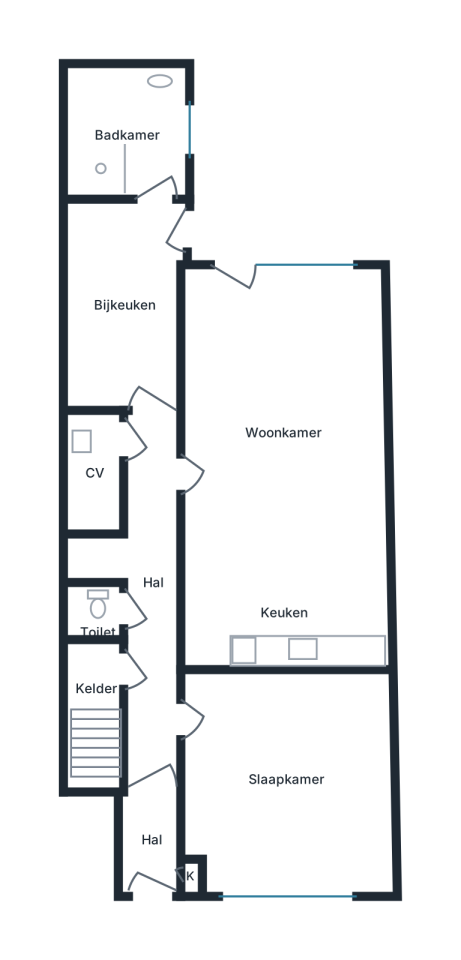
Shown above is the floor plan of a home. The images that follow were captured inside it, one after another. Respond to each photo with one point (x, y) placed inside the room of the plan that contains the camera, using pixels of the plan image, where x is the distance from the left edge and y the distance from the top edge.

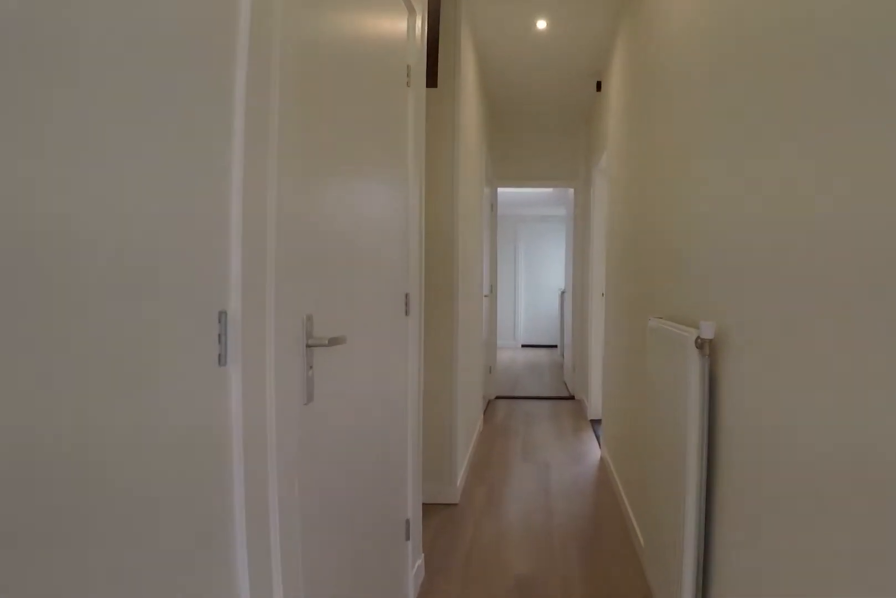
(146, 595)
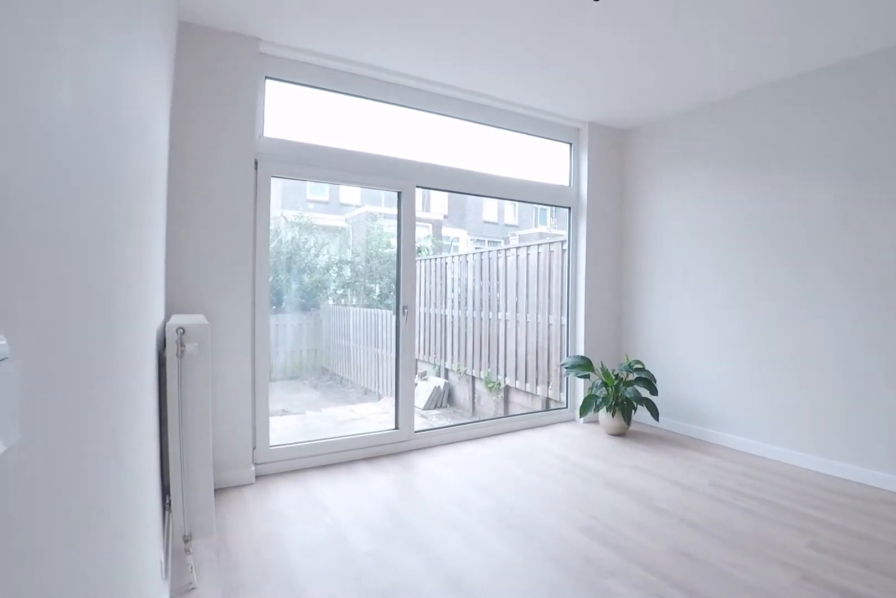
(282, 469)
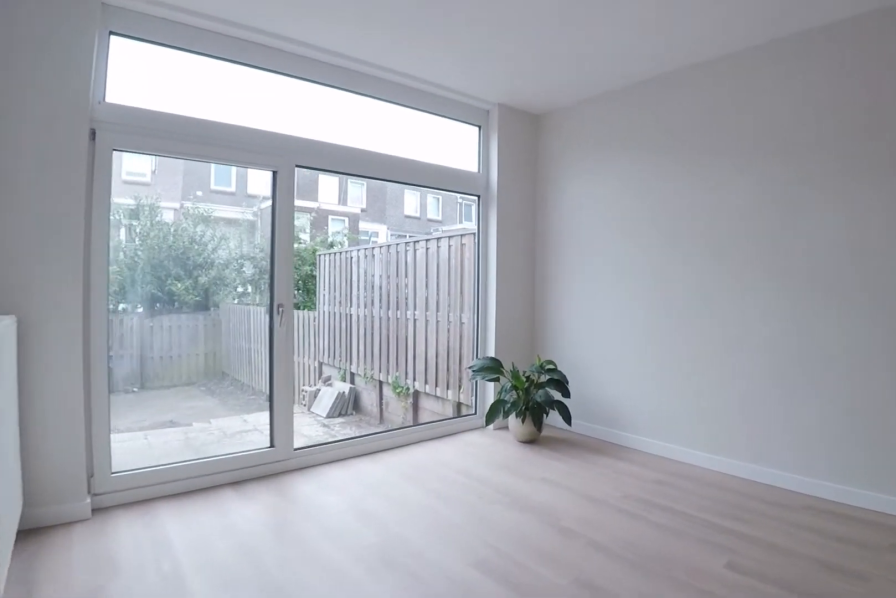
(282, 469)
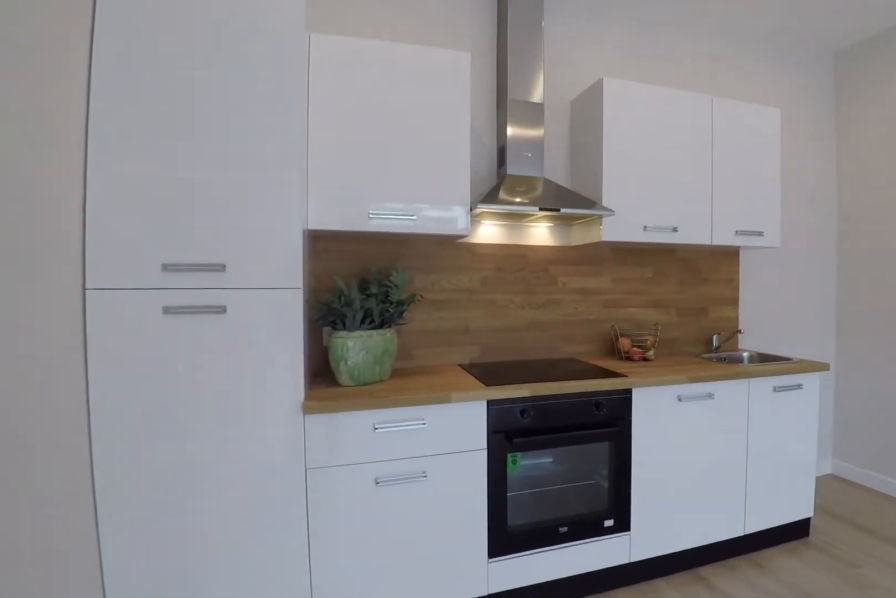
(282, 469)
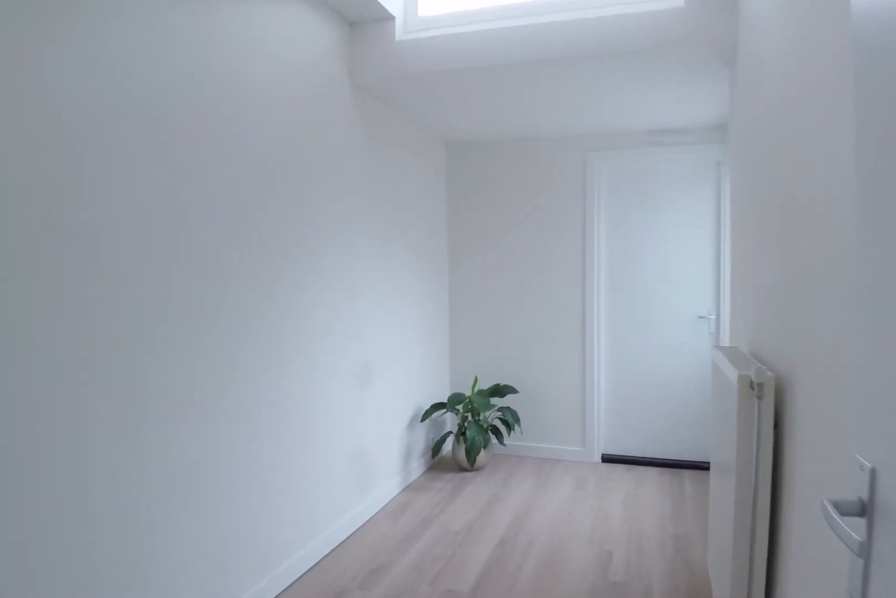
(125, 303)
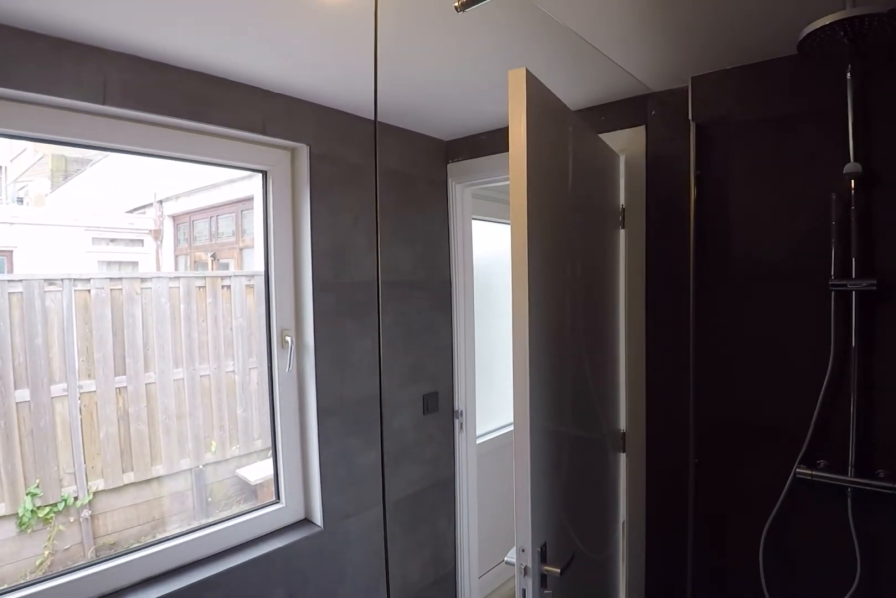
(127, 135)
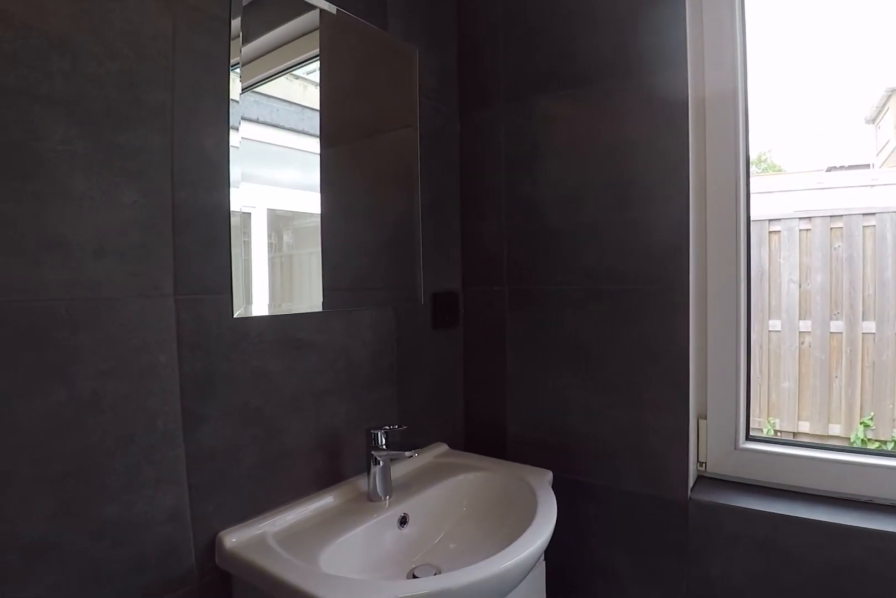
(127, 135)
